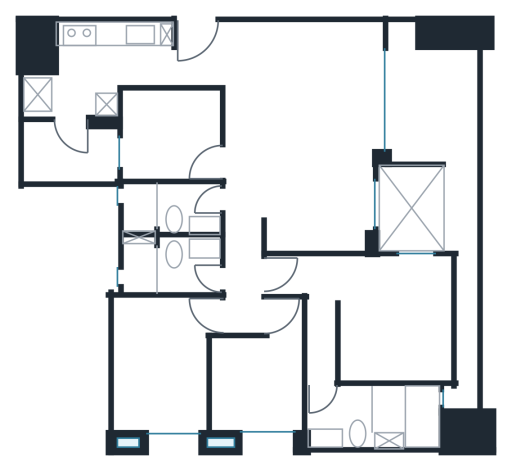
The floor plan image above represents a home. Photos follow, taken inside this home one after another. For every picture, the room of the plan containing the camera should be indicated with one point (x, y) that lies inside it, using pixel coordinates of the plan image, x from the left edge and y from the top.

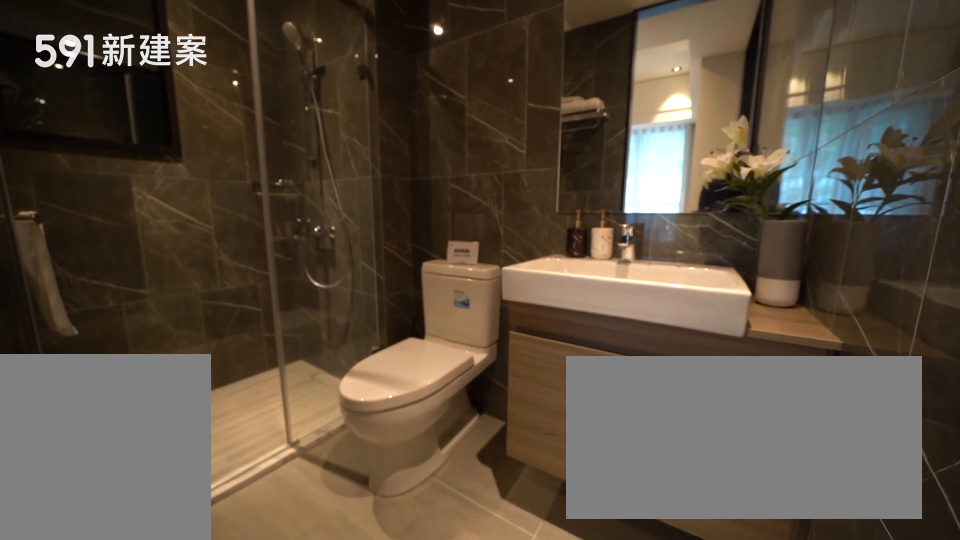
(165, 265)
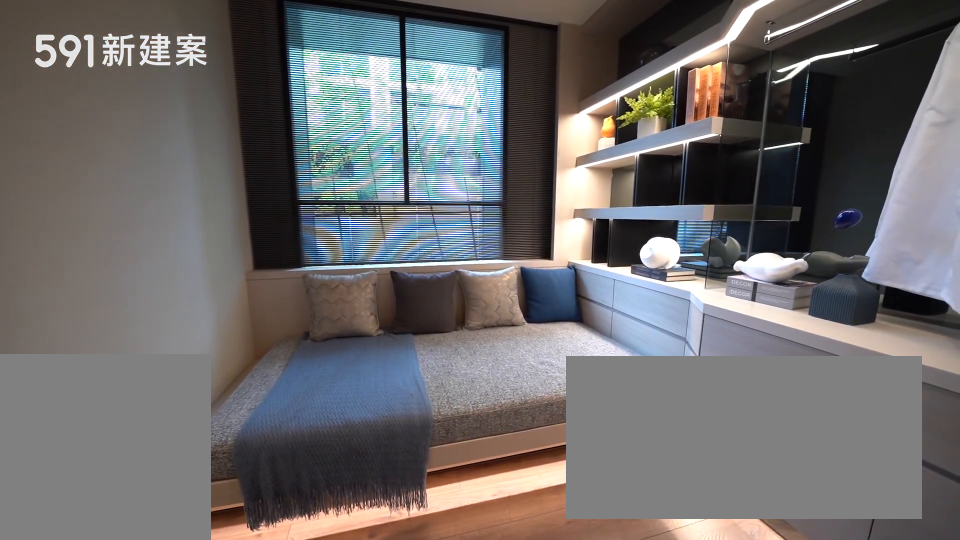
(259, 385)
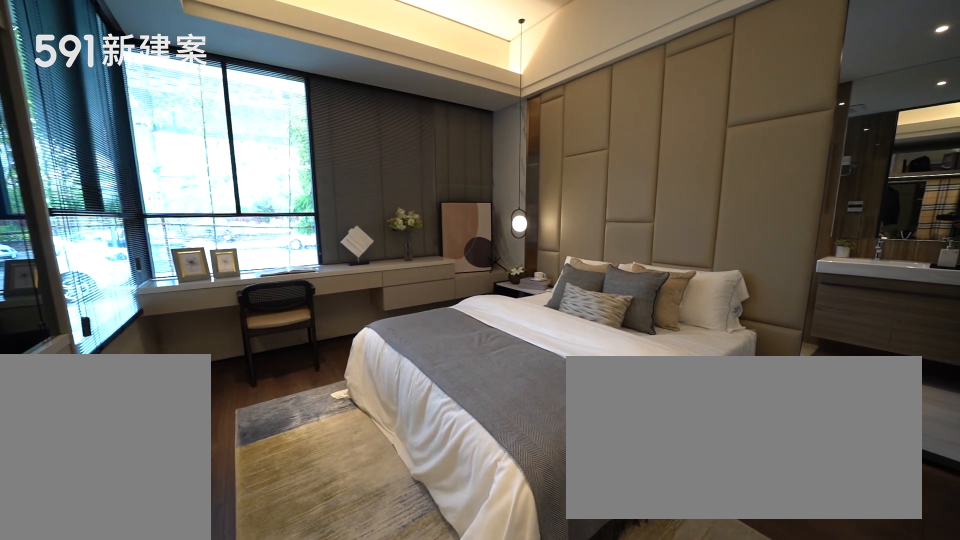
(375, 323)
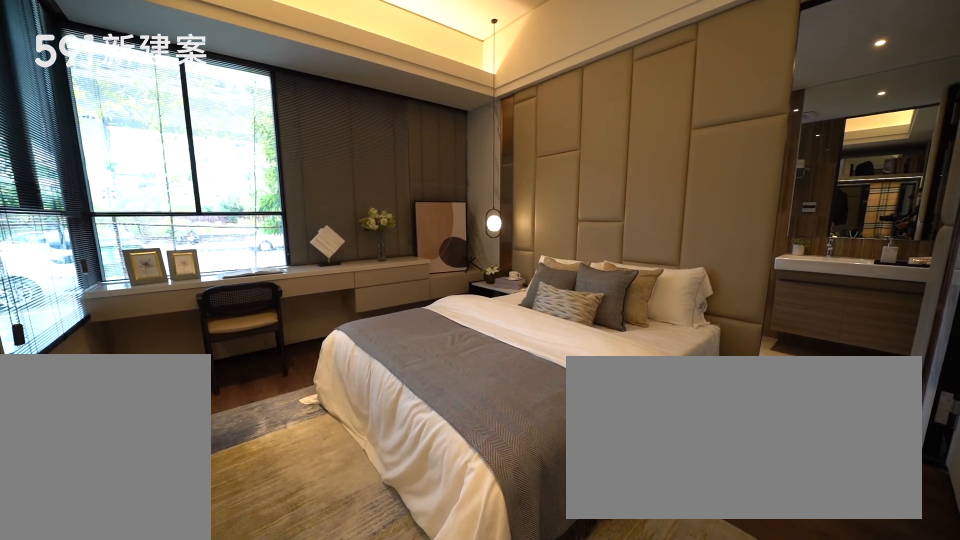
(375, 323)
